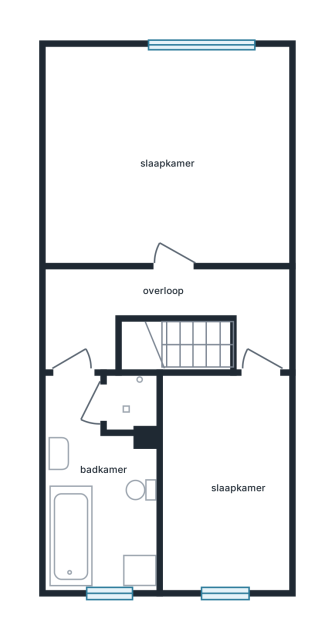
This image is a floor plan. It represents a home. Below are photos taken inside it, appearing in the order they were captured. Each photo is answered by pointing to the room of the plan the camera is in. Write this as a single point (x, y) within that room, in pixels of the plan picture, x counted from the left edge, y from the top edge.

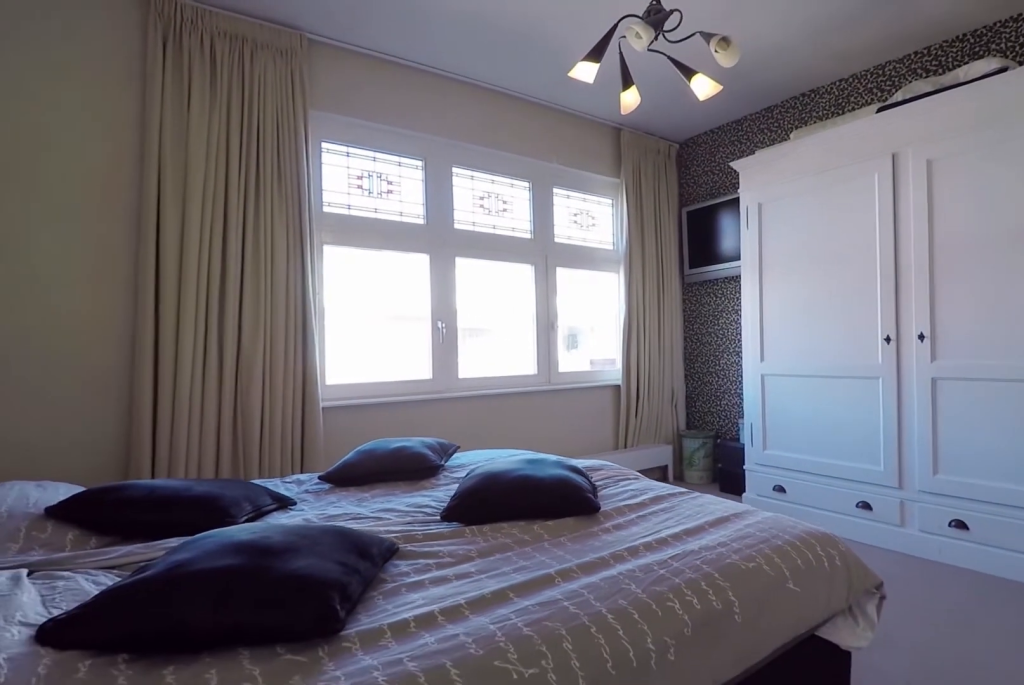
(153, 156)
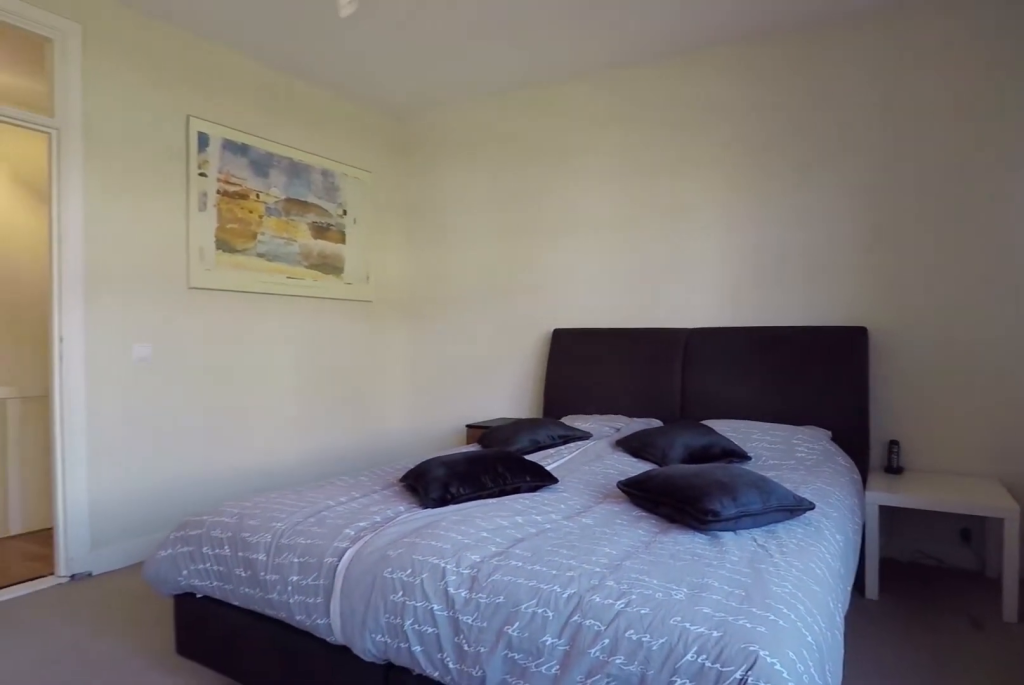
(153, 156)
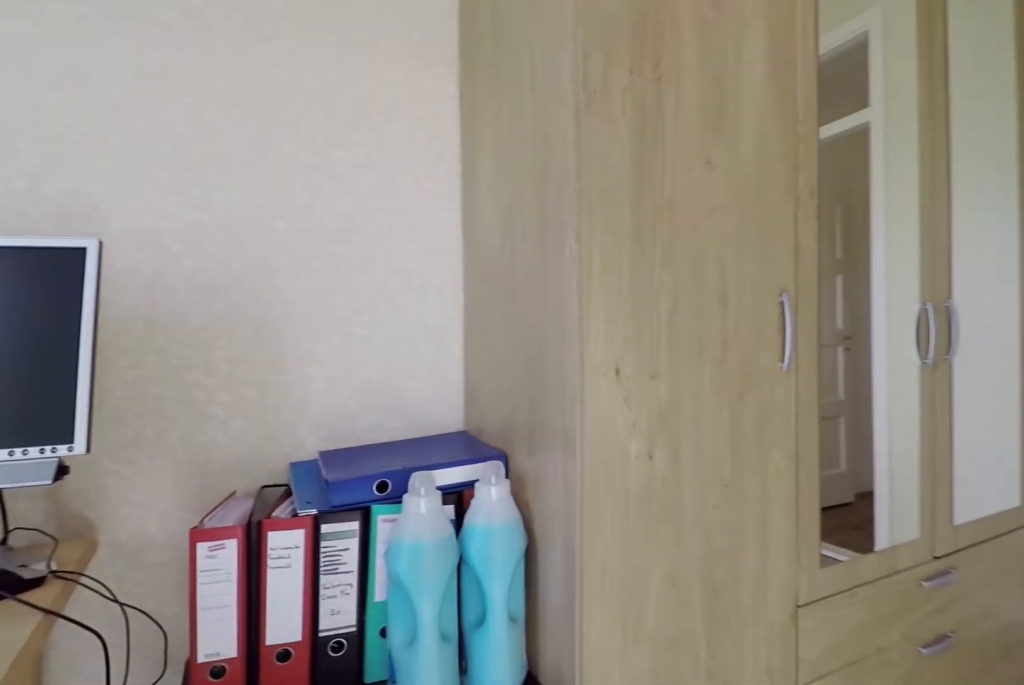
(225, 480)
